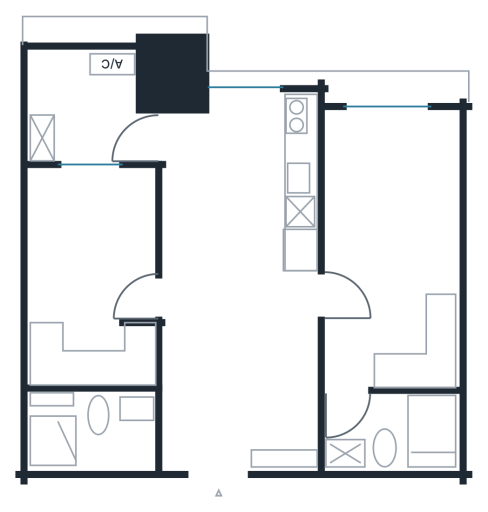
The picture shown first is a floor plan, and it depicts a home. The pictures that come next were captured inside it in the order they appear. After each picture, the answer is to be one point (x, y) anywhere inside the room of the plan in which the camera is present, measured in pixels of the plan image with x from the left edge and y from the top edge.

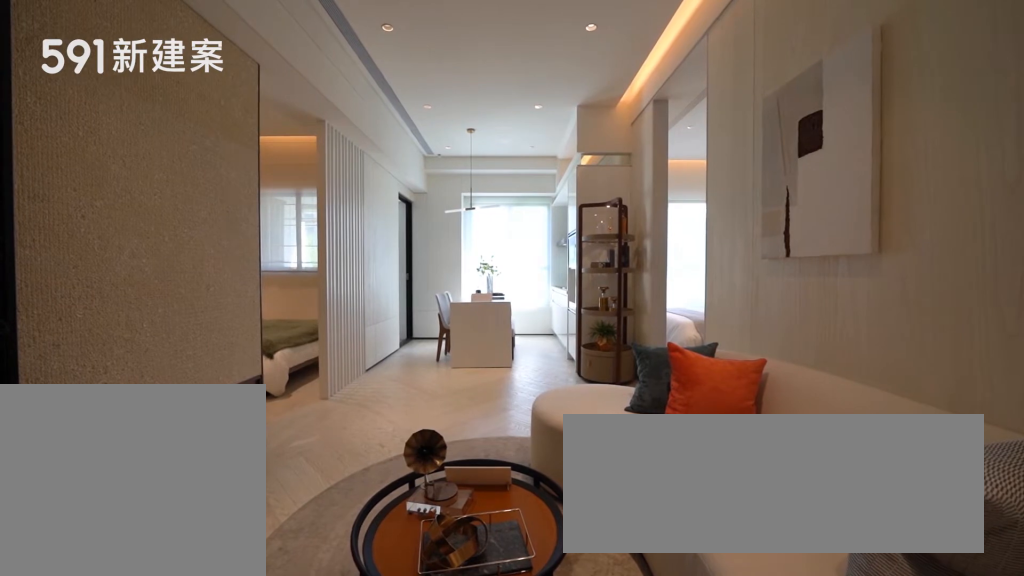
(240, 390)
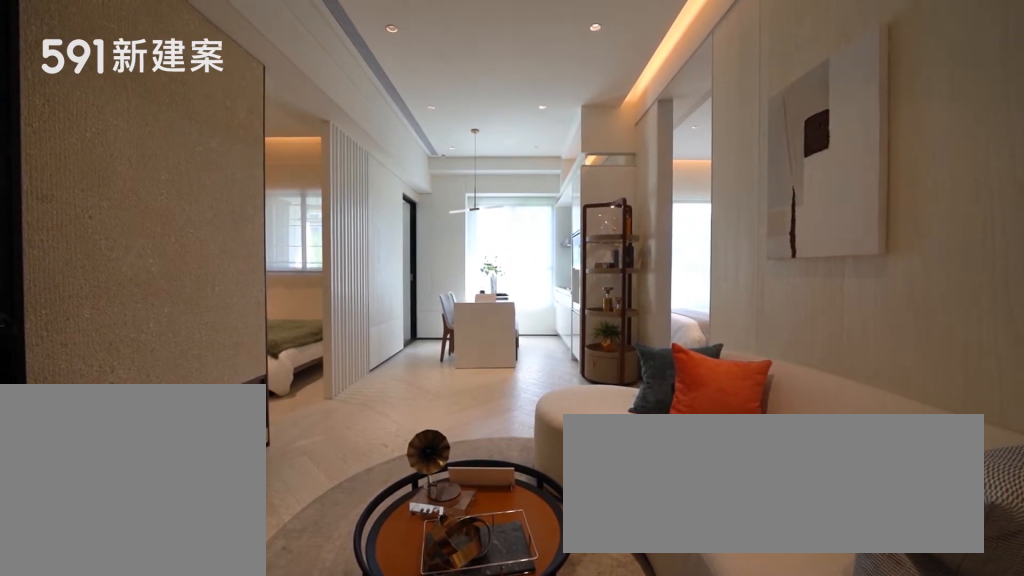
(240, 390)
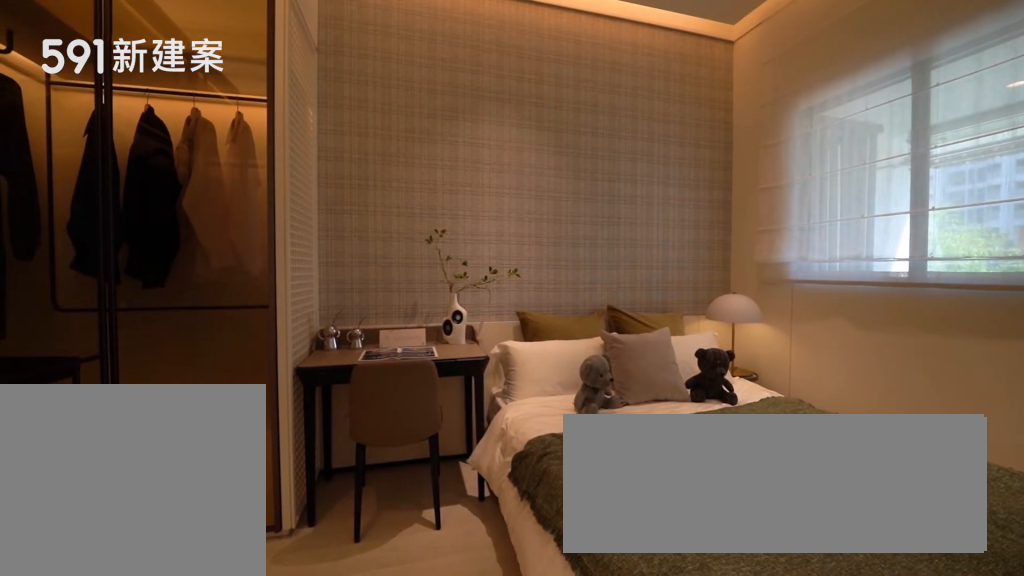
(89, 275)
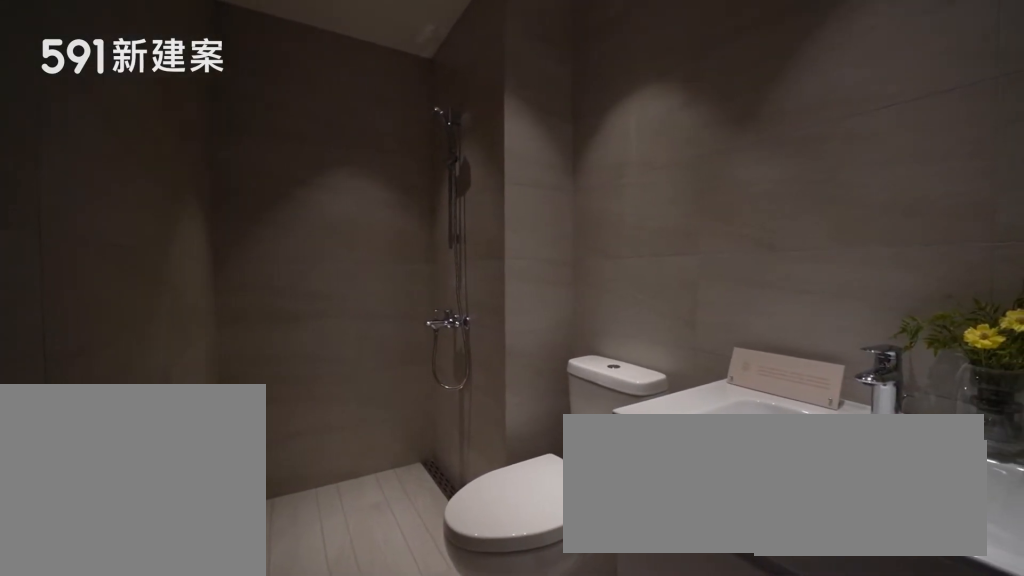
(91, 433)
